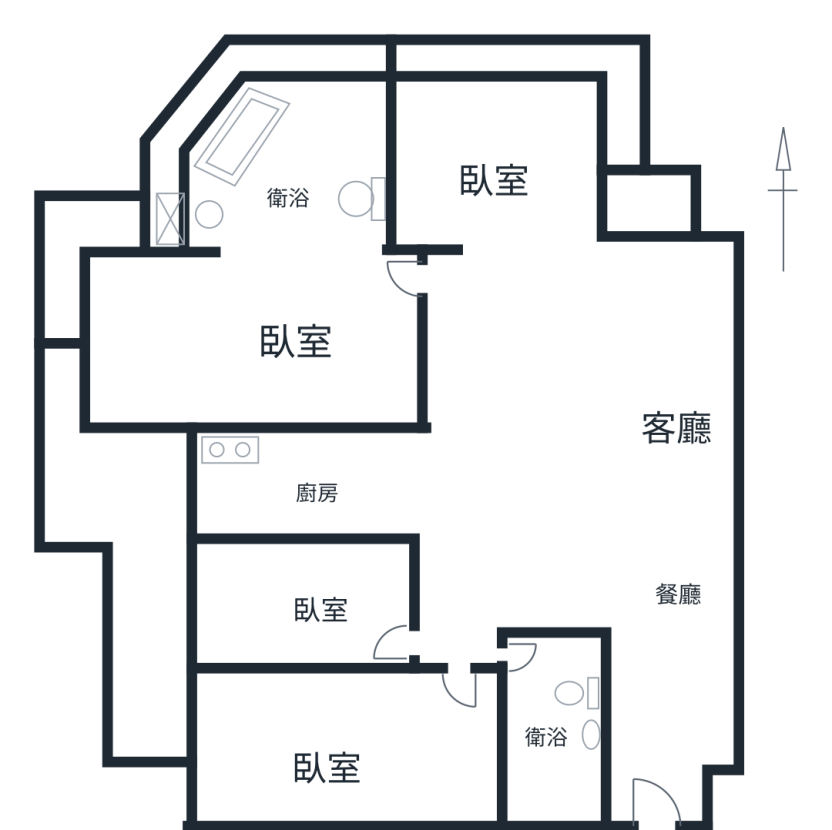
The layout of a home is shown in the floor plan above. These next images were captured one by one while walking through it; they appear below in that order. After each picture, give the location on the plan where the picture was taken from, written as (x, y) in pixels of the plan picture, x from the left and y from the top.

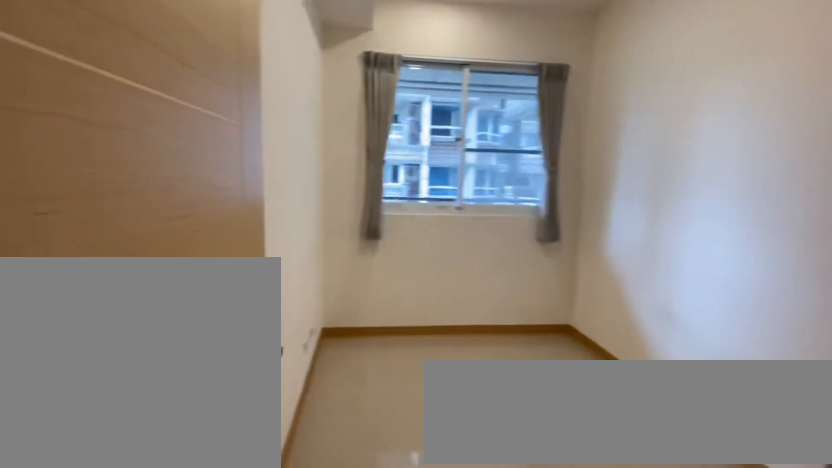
(333, 586)
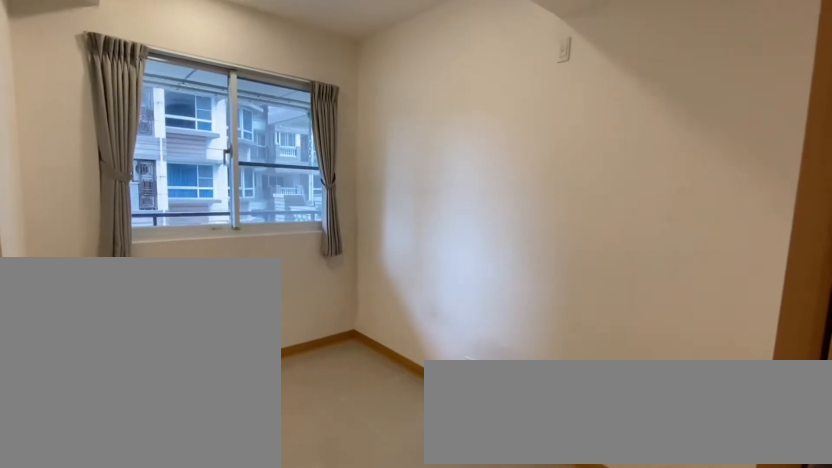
(332, 586)
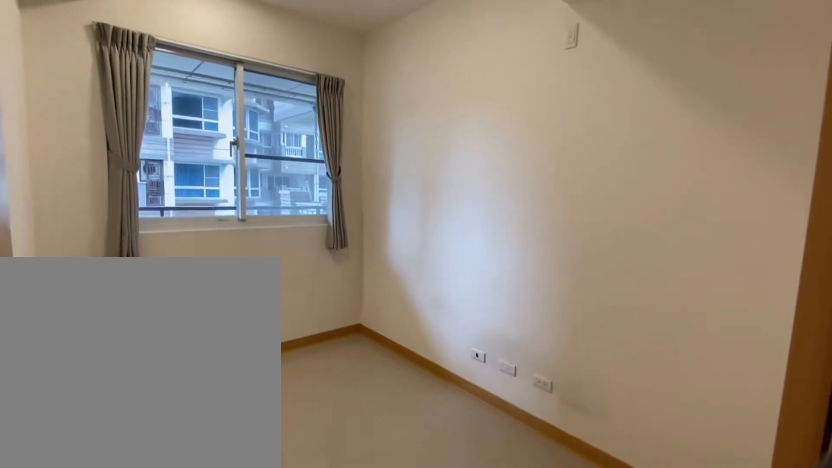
(331, 601)
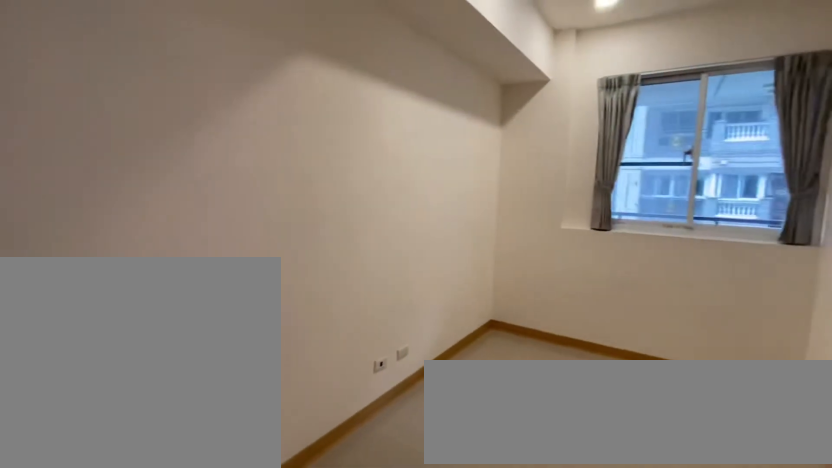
(370, 671)
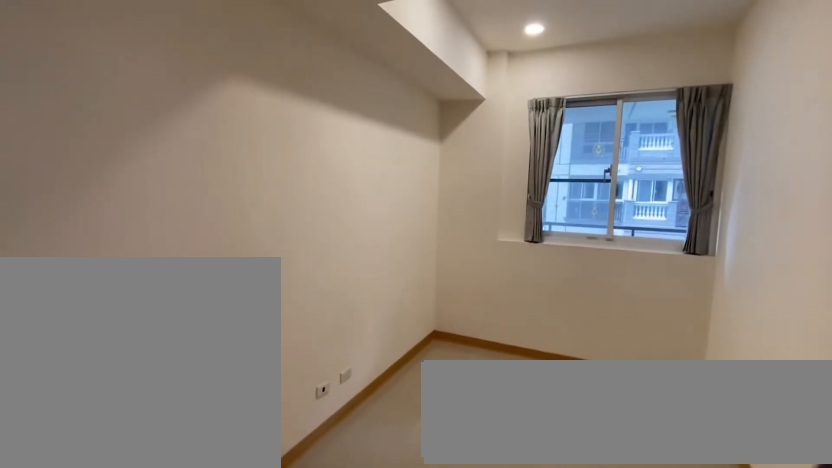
(362, 736)
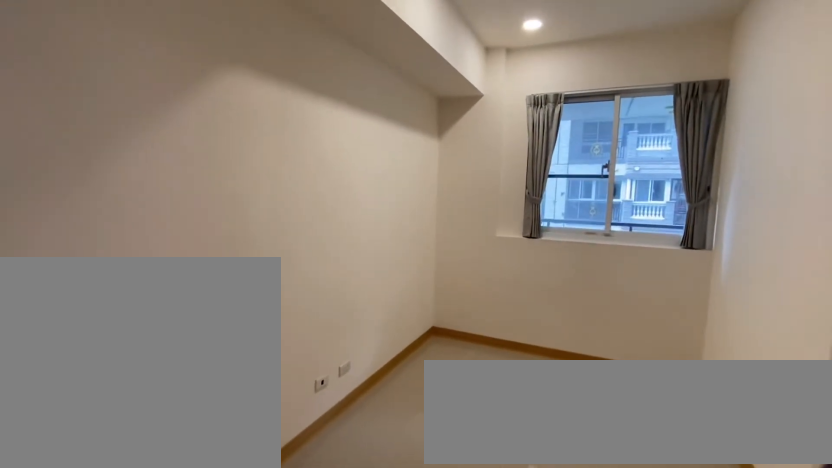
(362, 719)
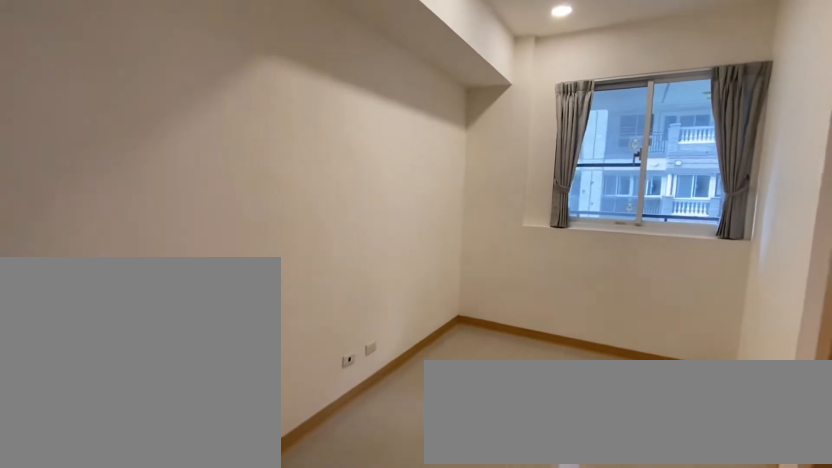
(363, 674)
